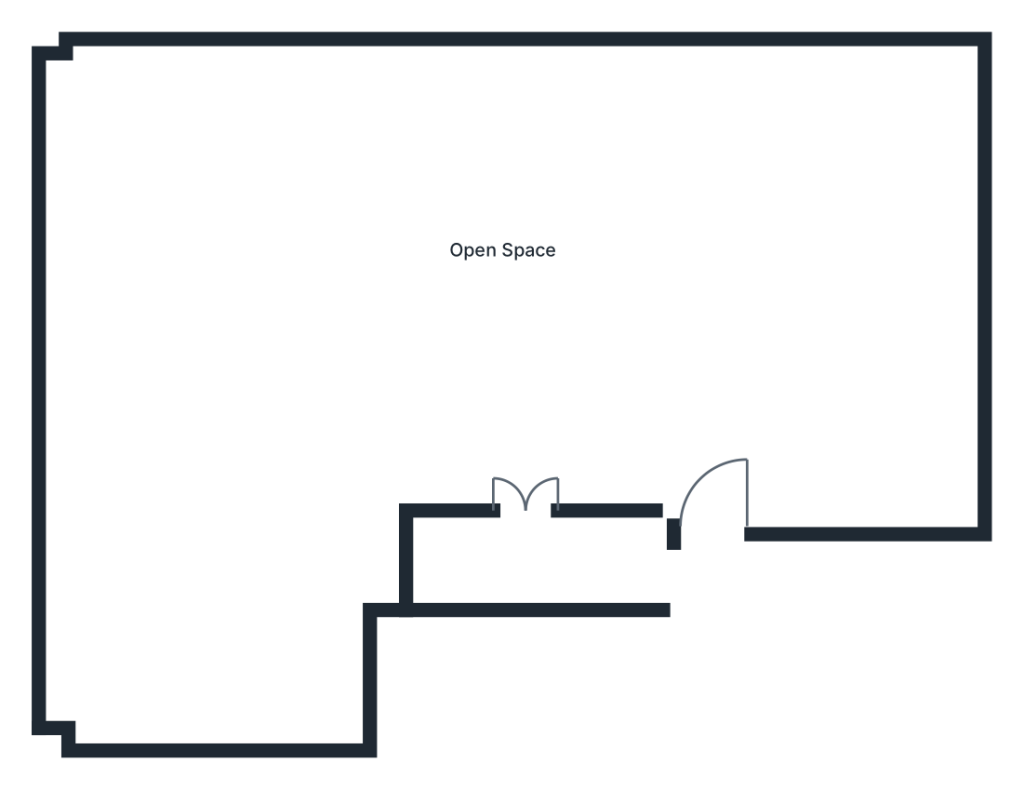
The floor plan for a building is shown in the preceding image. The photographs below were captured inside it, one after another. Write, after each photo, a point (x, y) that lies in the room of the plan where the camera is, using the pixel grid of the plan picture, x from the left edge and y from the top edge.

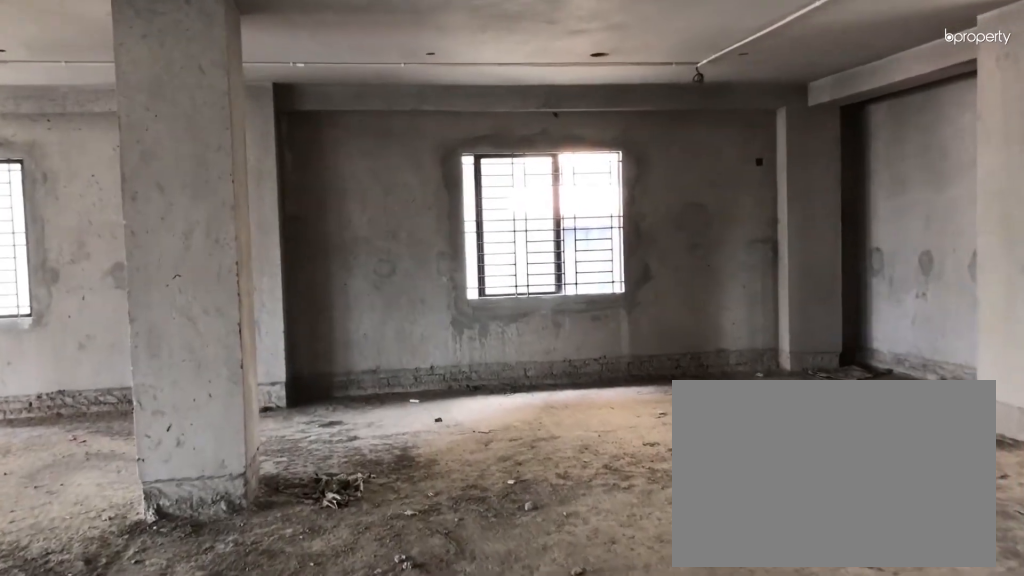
(688, 301)
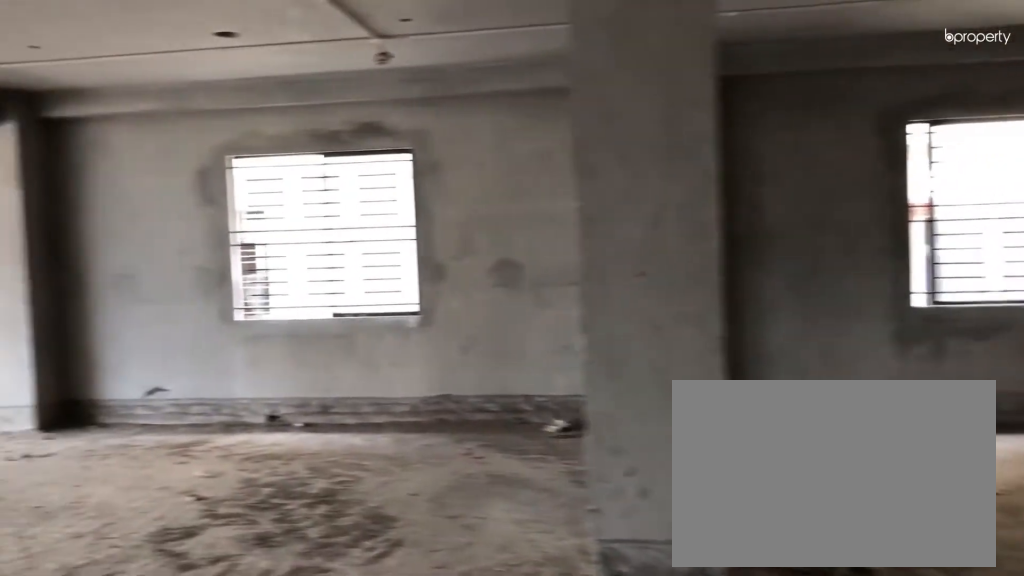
(520, 229)
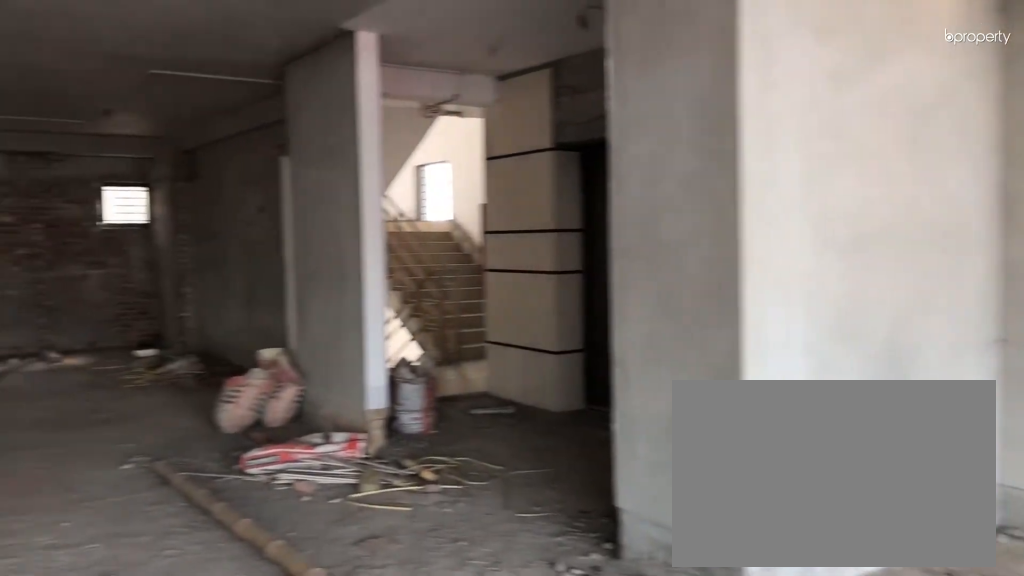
(519, 230)
